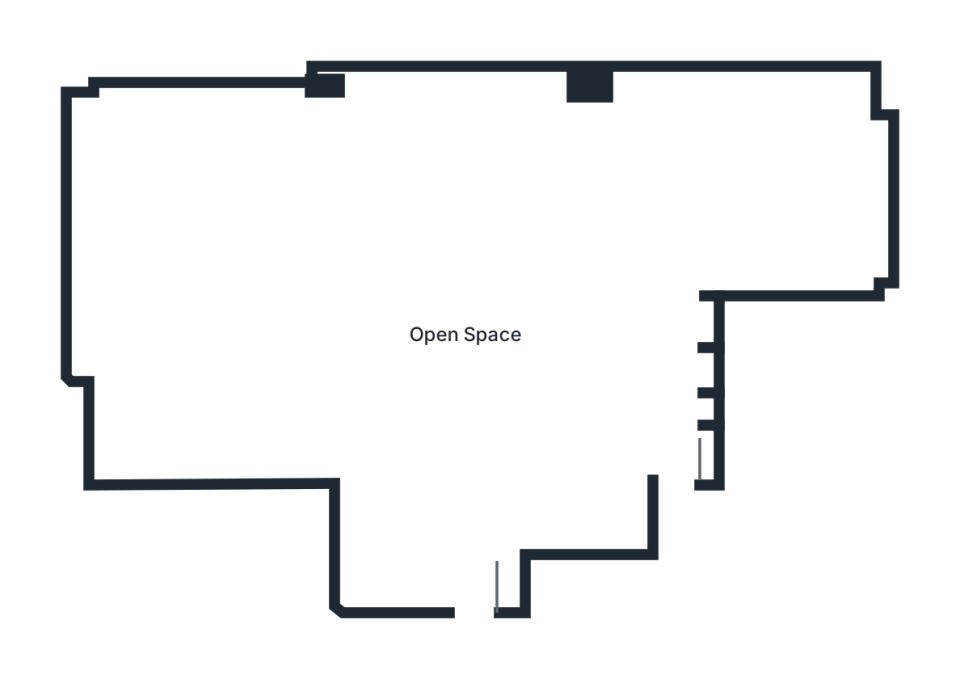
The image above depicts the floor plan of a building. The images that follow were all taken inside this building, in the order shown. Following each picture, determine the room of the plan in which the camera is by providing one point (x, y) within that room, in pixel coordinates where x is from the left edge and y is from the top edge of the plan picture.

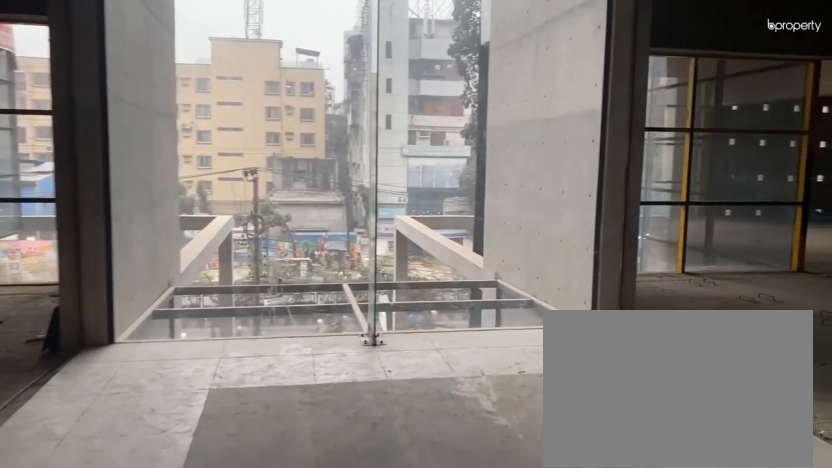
(479, 577)
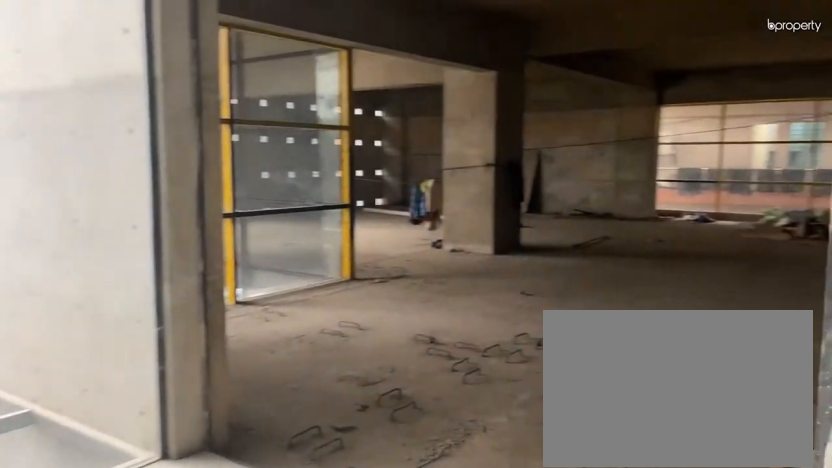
(479, 577)
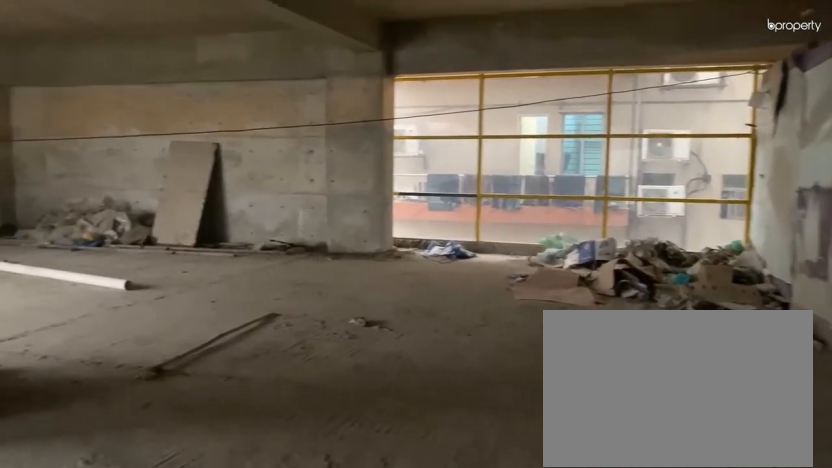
(479, 360)
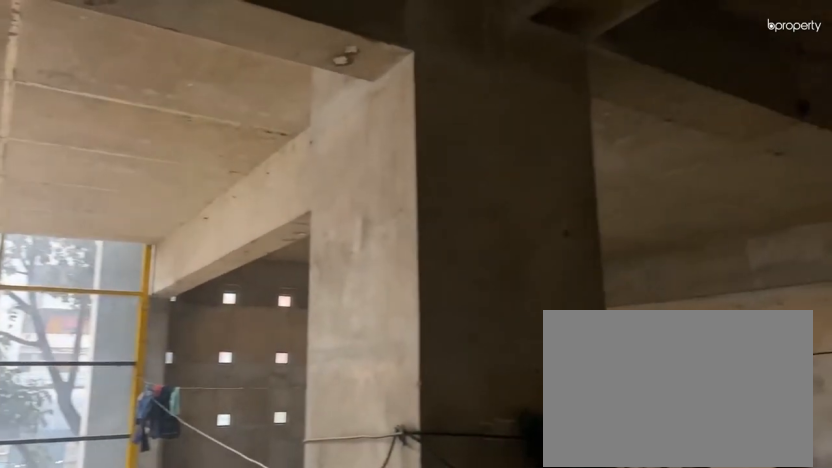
(479, 360)
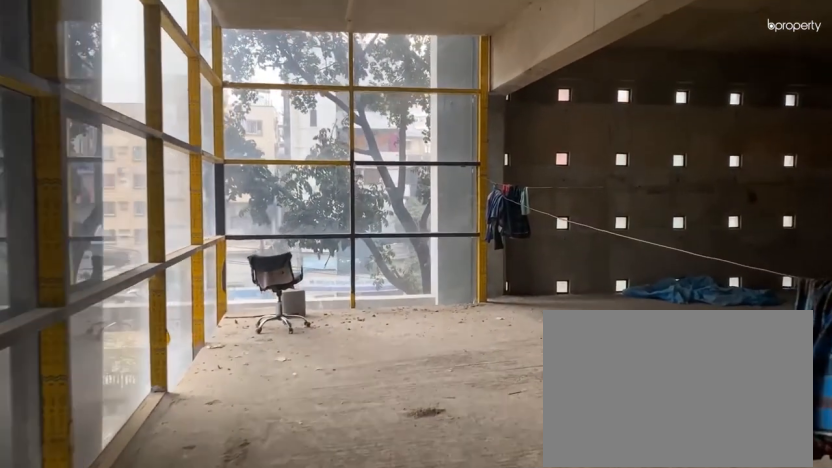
(277, 435)
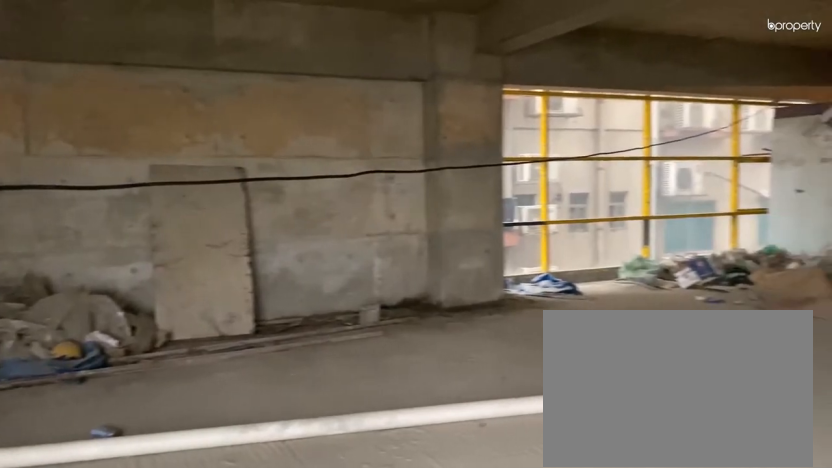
(147, 244)
